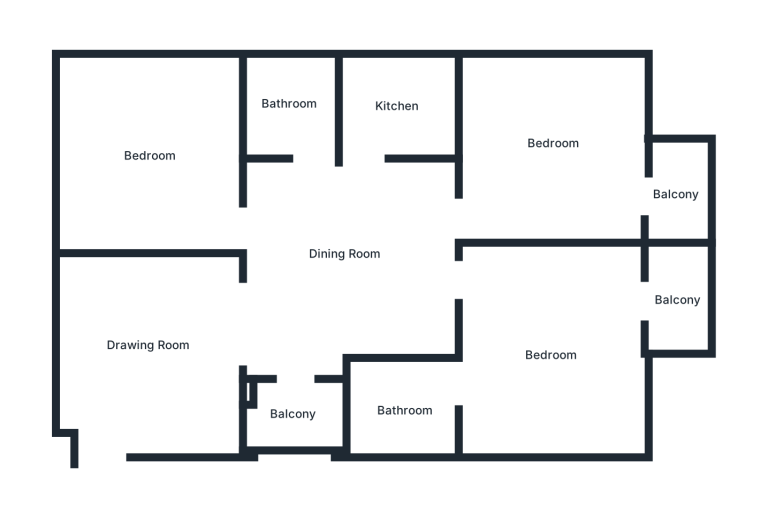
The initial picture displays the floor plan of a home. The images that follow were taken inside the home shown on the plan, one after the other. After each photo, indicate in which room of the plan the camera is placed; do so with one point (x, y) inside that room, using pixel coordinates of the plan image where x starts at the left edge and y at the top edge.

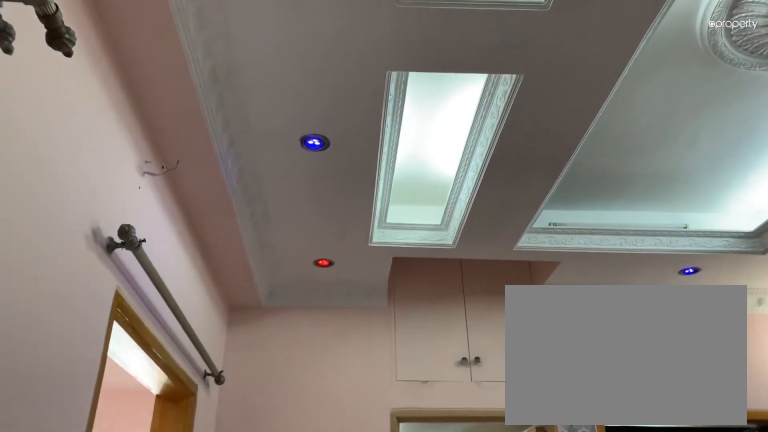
(342, 253)
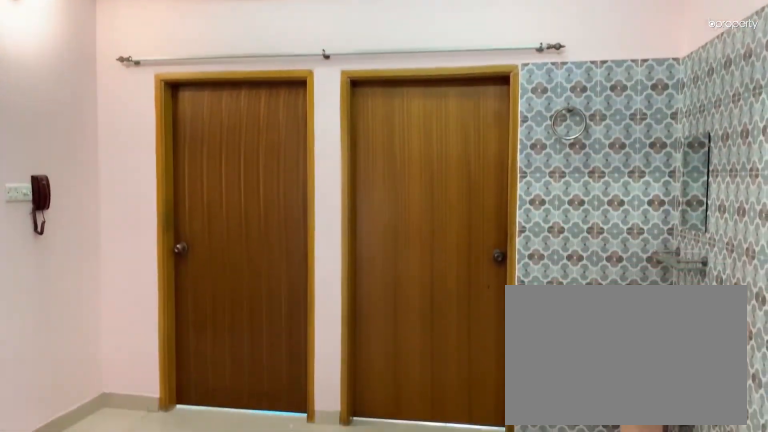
(342, 253)
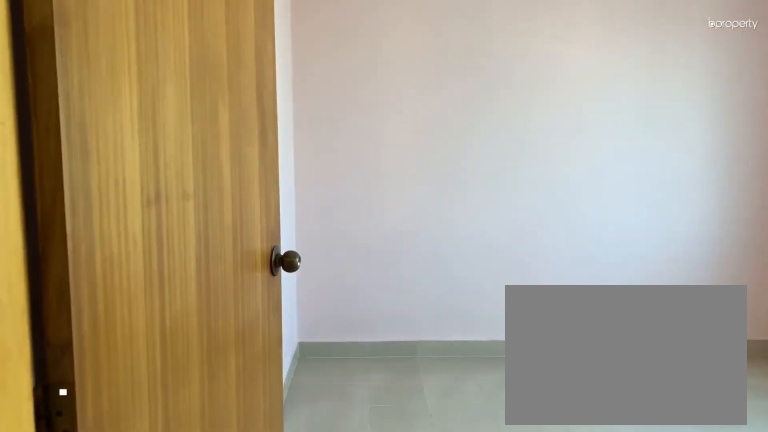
(153, 153)
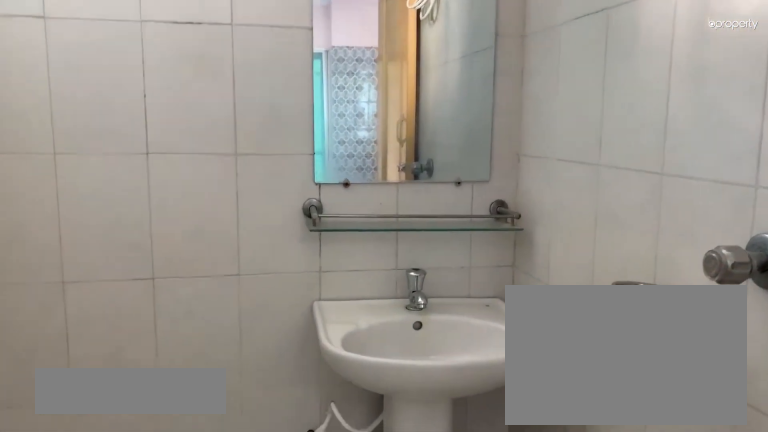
(287, 105)
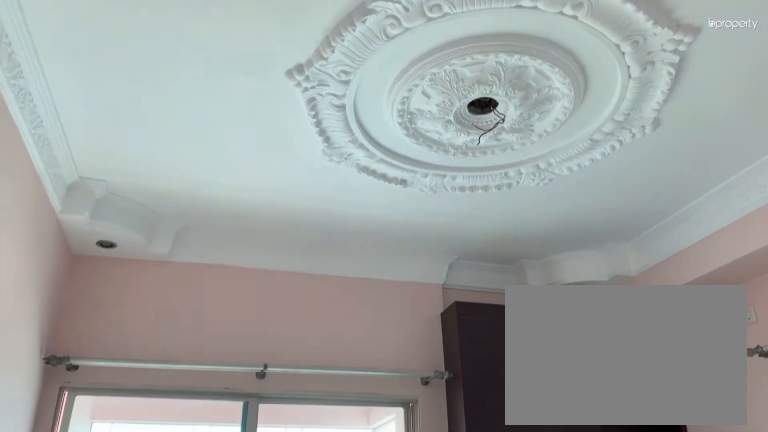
(551, 359)
